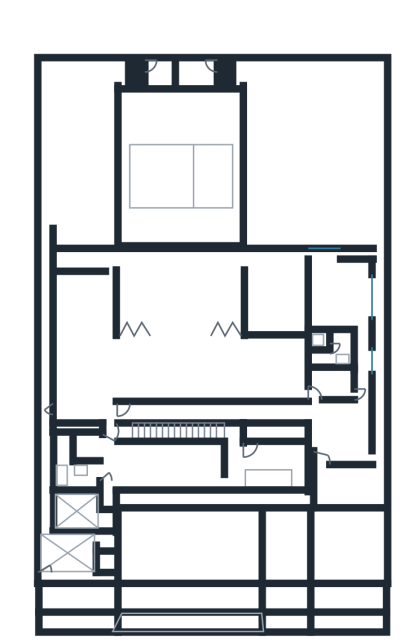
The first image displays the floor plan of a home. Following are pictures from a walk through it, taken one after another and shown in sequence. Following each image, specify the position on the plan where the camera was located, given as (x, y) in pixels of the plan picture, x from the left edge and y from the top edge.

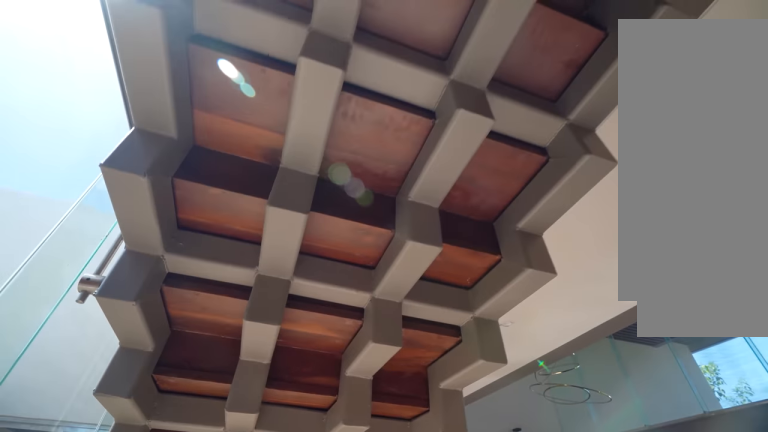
(199, 432)
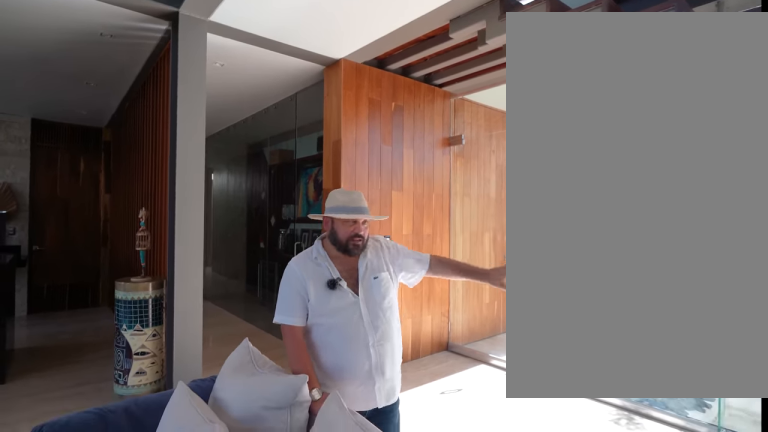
(207, 404)
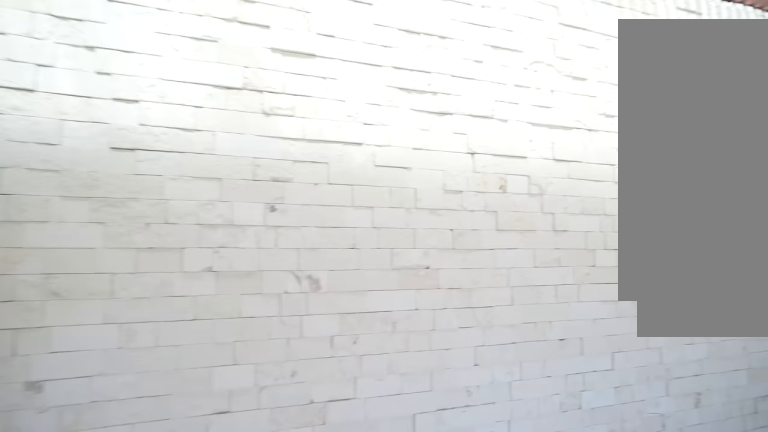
(147, 509)
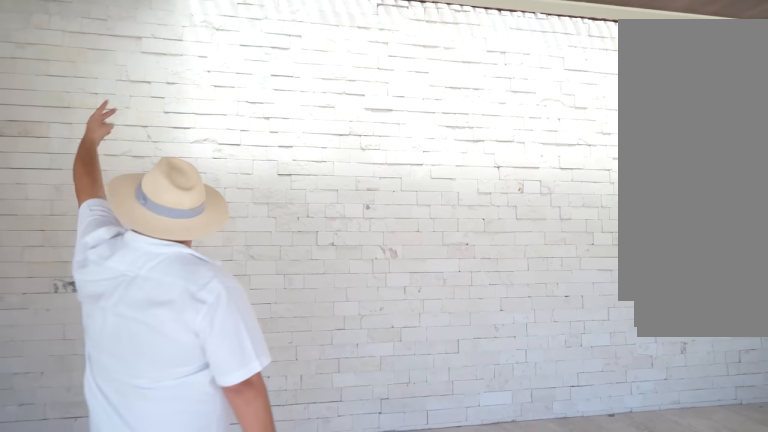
(150, 514)
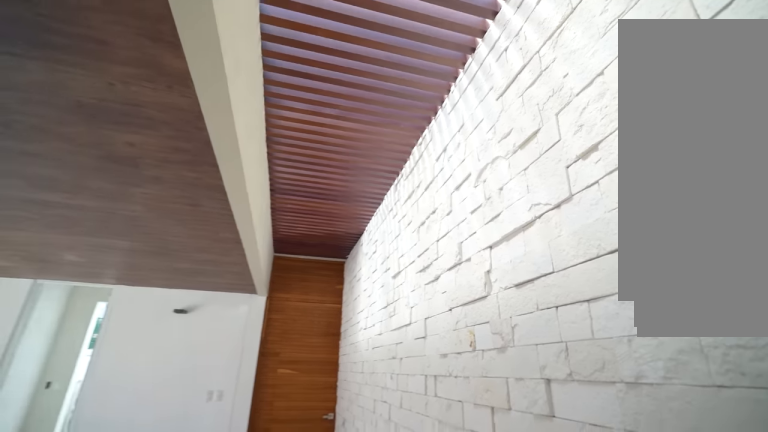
(167, 505)
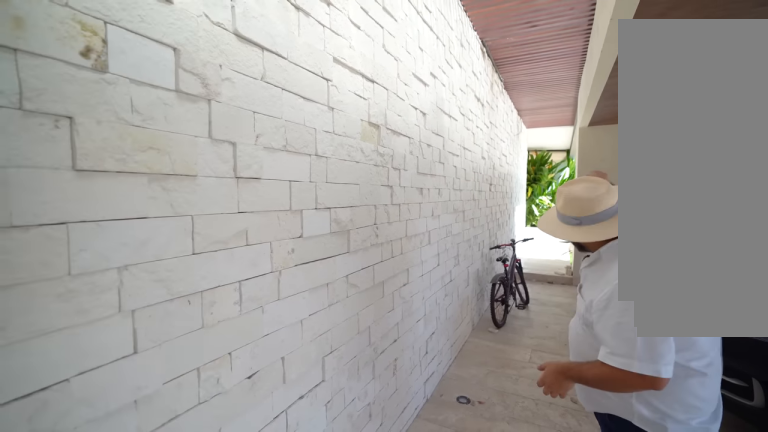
(156, 510)
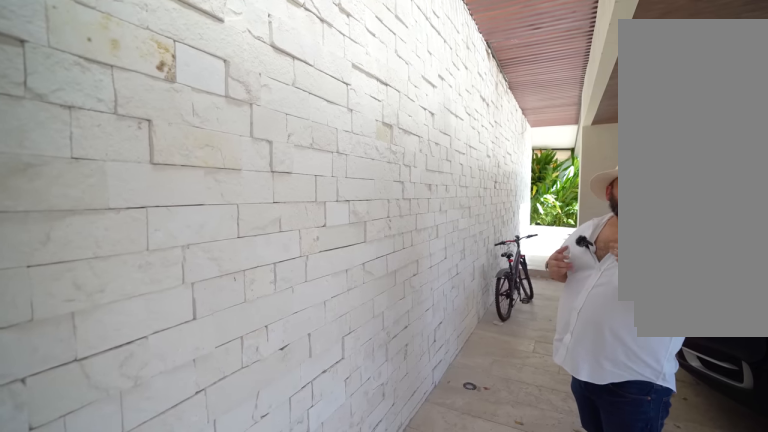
(157, 508)
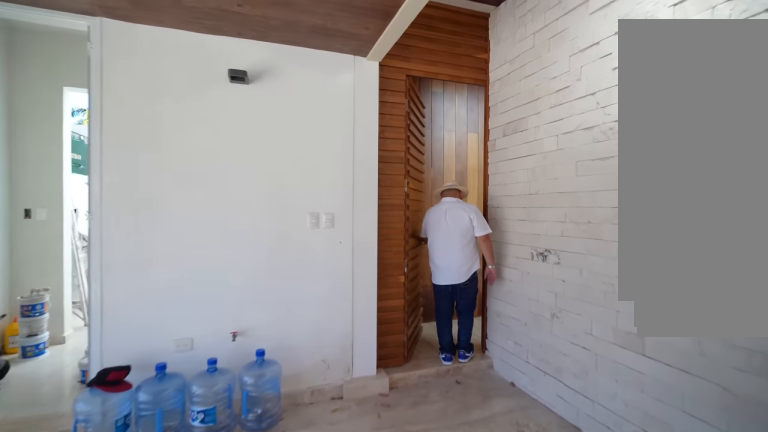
(164, 534)
